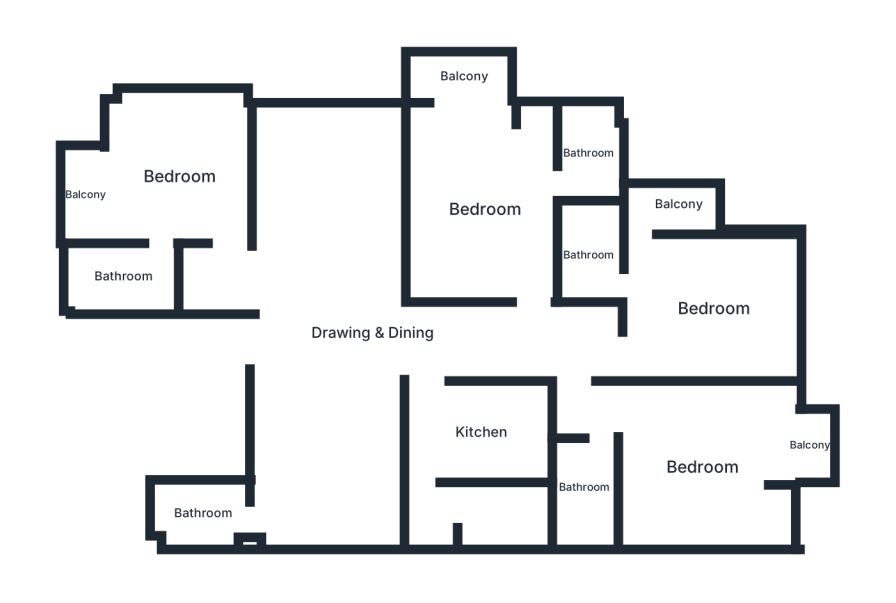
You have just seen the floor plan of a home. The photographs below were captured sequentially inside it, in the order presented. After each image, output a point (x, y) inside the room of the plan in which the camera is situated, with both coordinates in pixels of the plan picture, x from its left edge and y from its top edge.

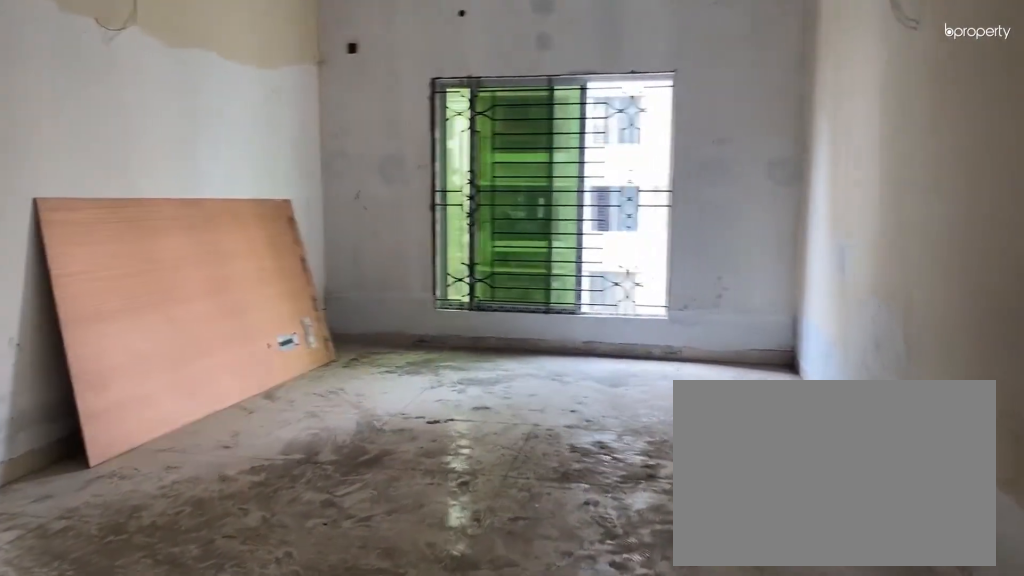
(372, 332)
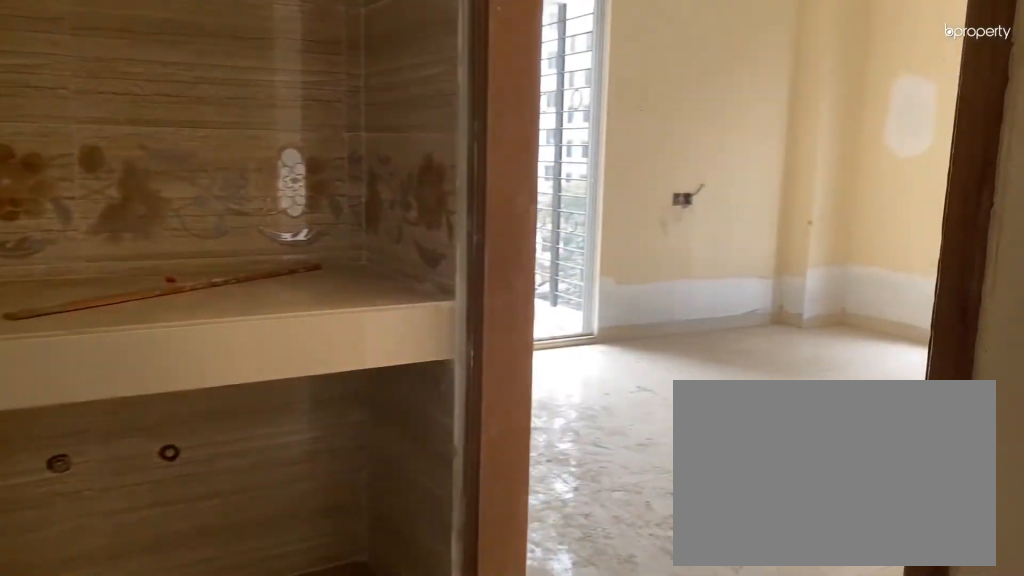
(201, 209)
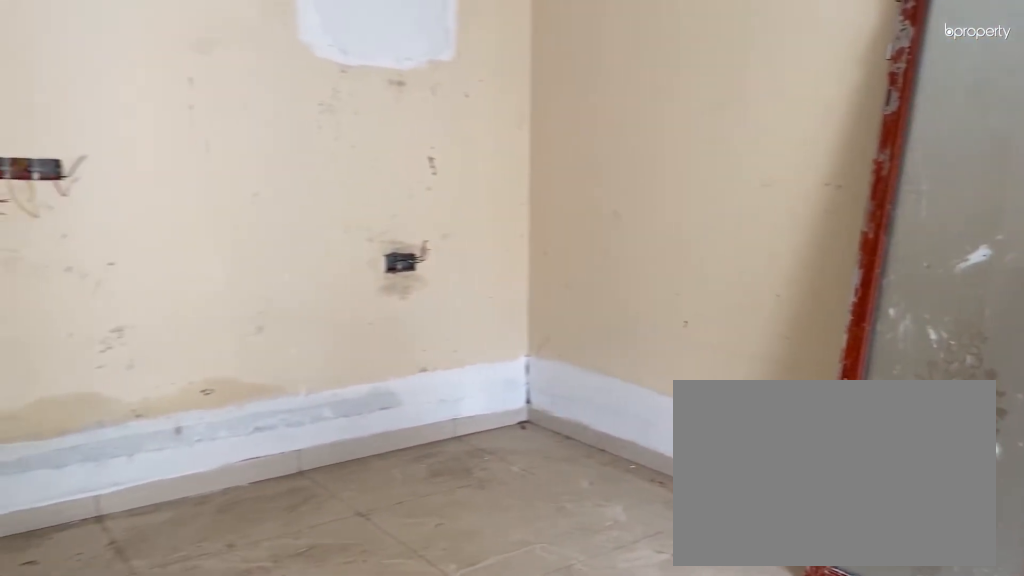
(484, 210)
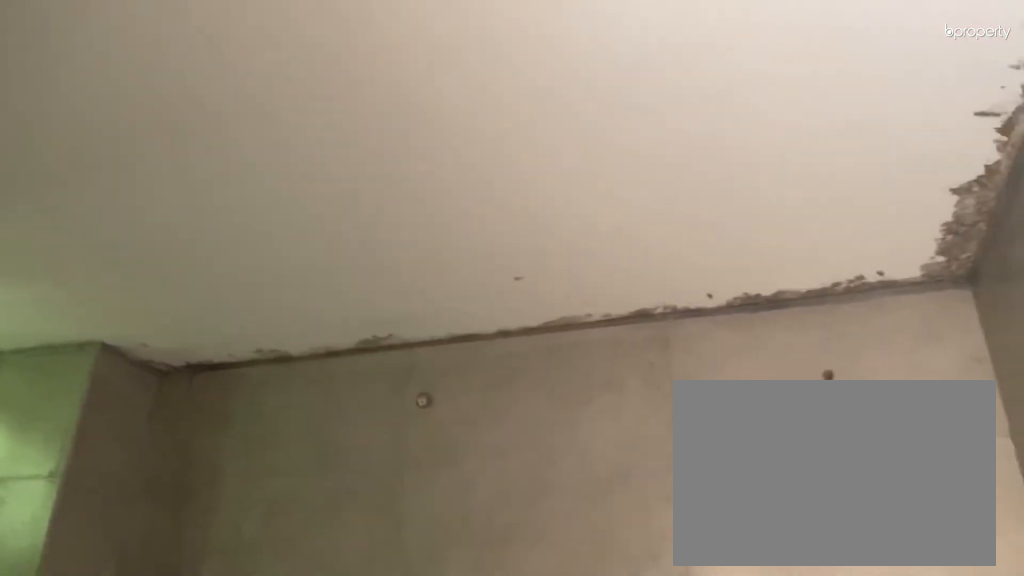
(589, 154)
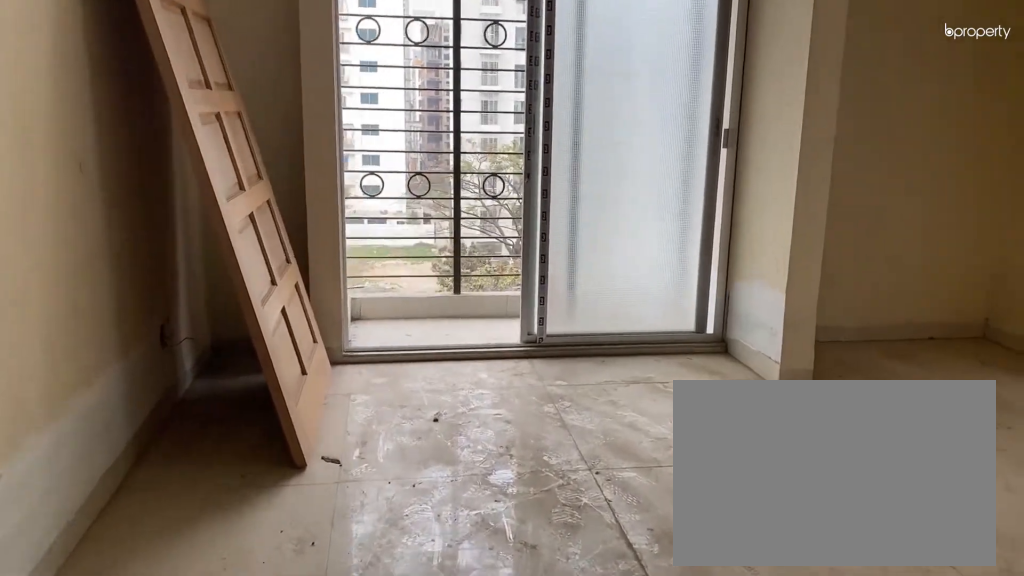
(702, 467)
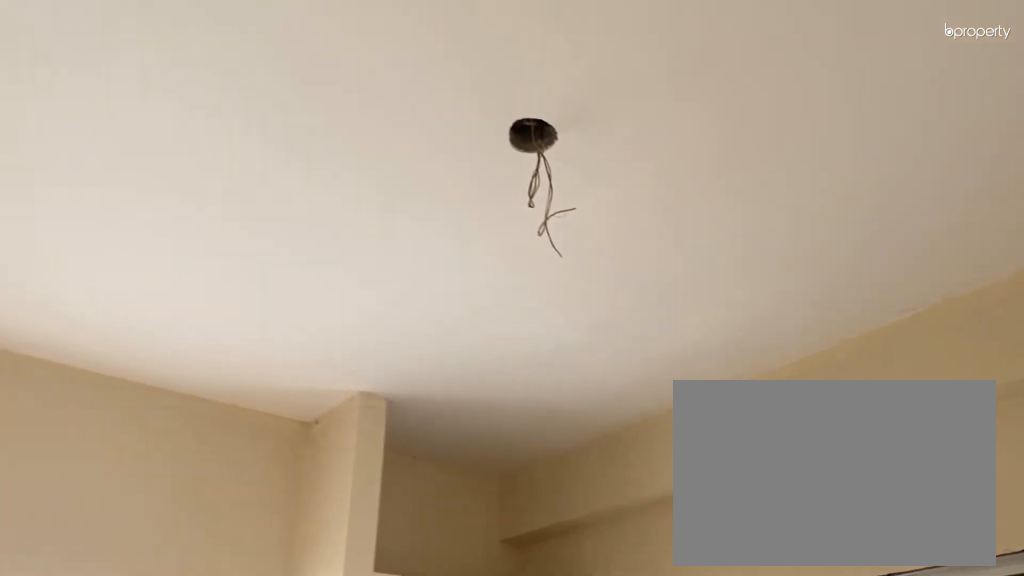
(702, 467)
